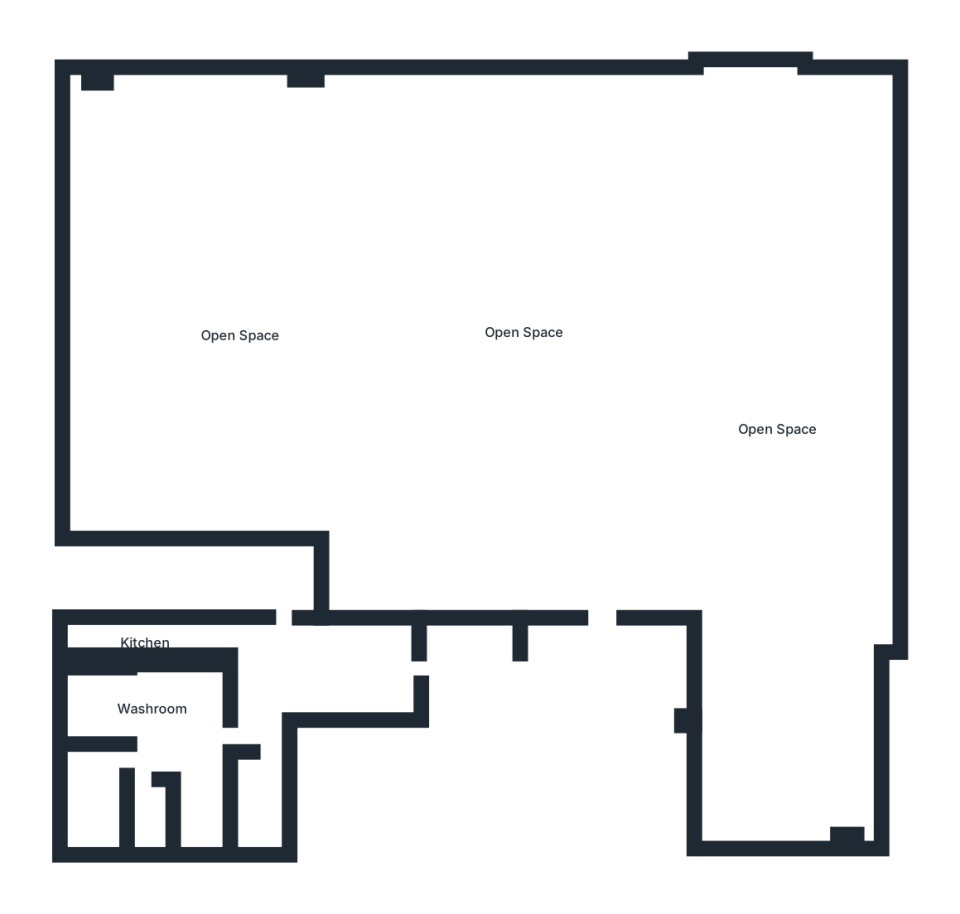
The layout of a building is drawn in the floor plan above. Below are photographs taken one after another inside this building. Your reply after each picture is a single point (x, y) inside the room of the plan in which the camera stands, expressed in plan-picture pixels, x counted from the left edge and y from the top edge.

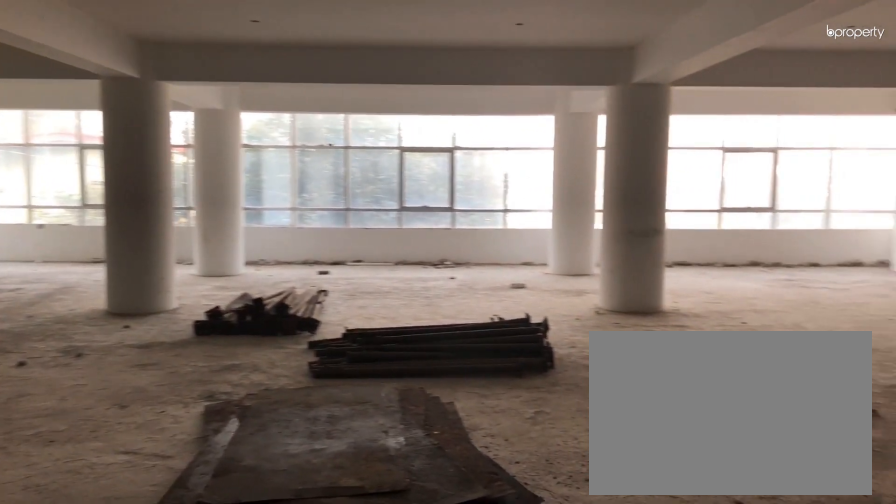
(527, 328)
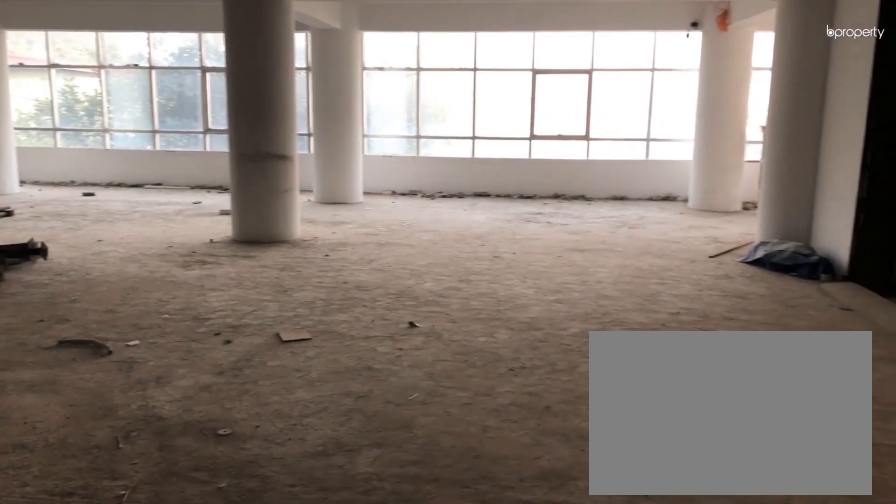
(240, 335)
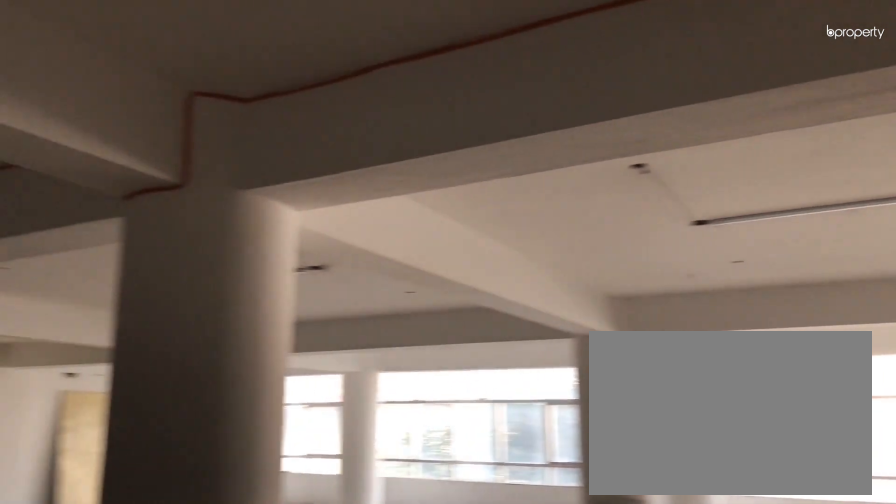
(240, 335)
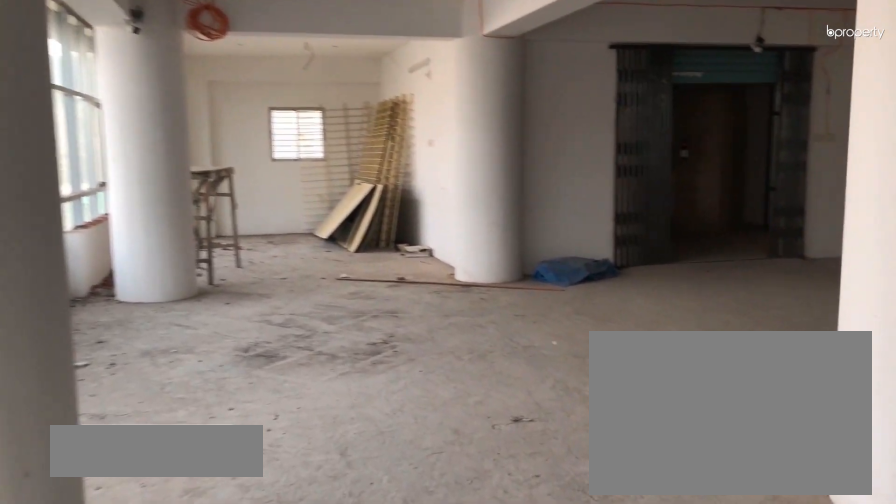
(782, 427)
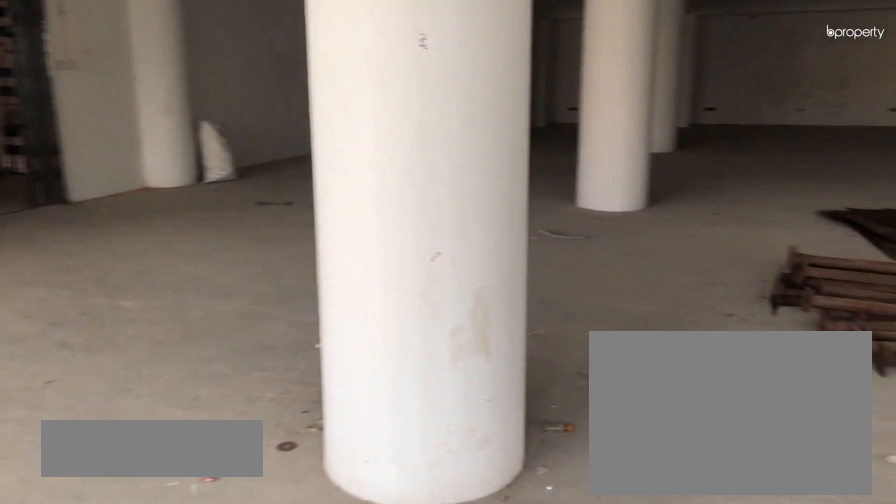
(782, 427)
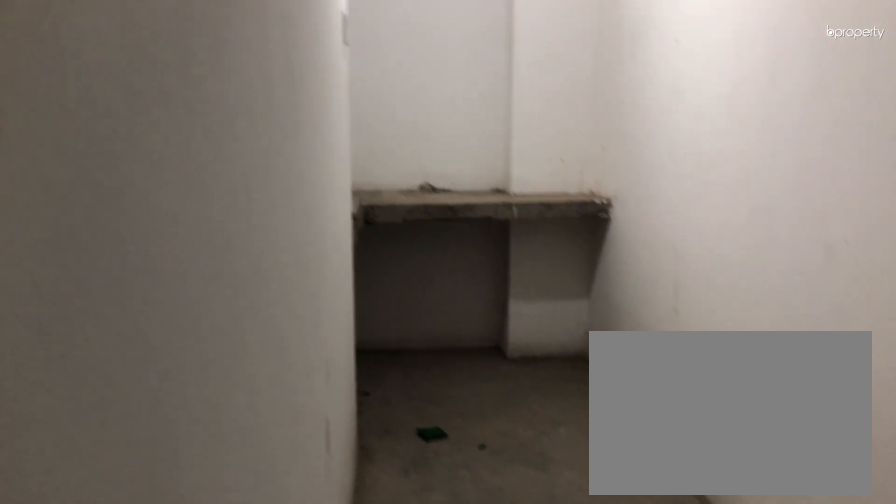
(140, 640)
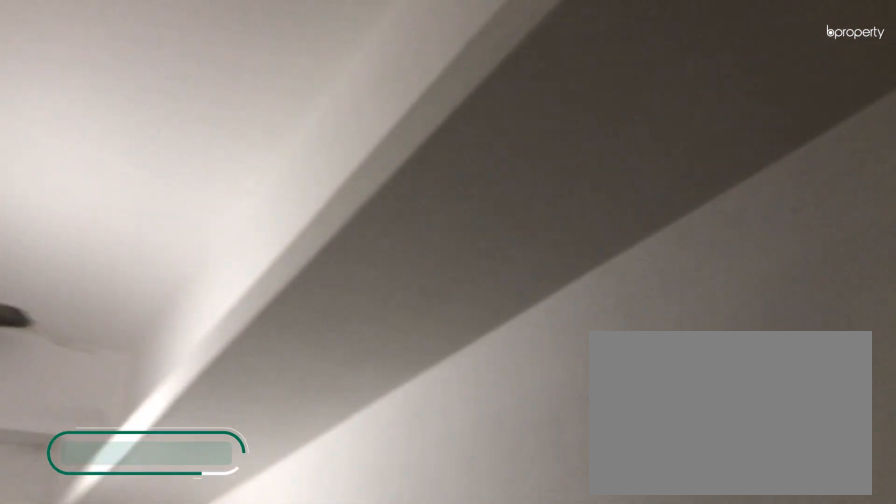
(140, 640)
